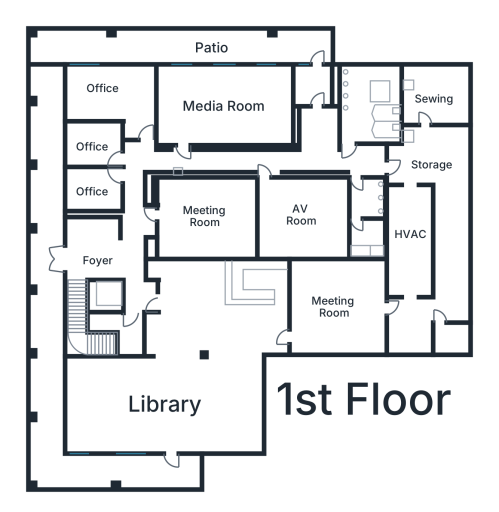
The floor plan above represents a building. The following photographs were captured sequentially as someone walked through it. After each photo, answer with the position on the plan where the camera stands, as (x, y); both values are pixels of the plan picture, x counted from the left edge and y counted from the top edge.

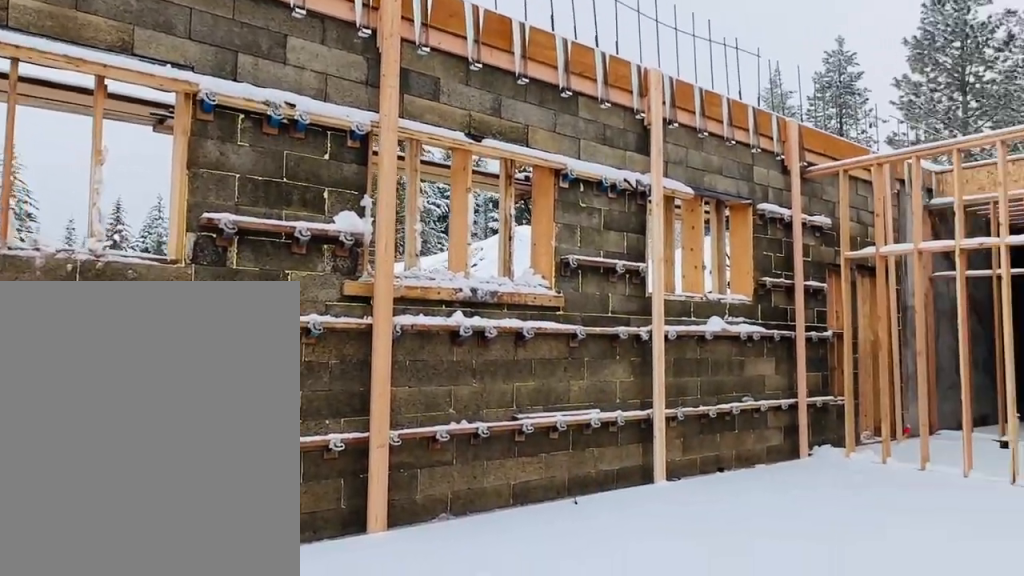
(189, 120)
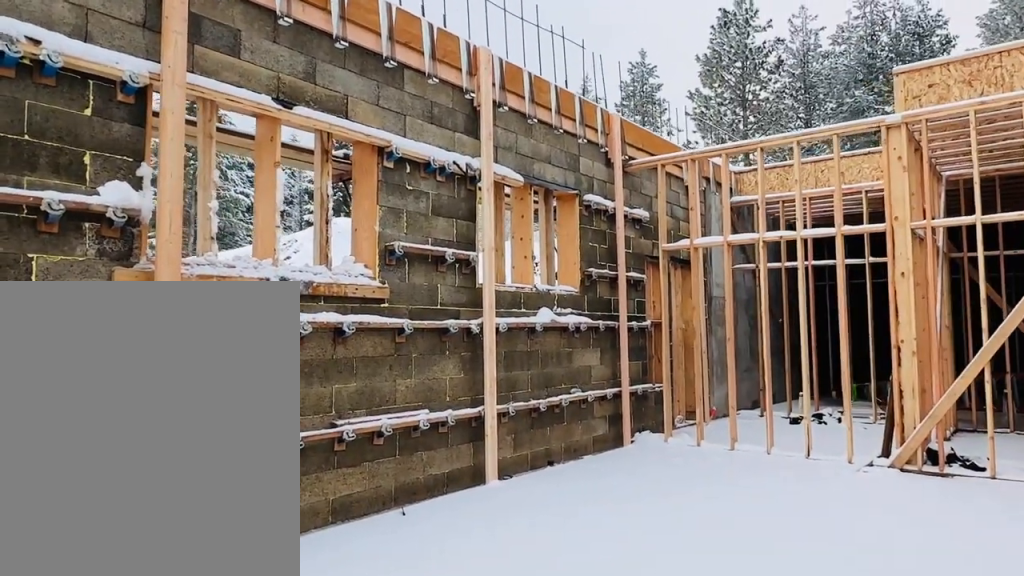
(194, 107)
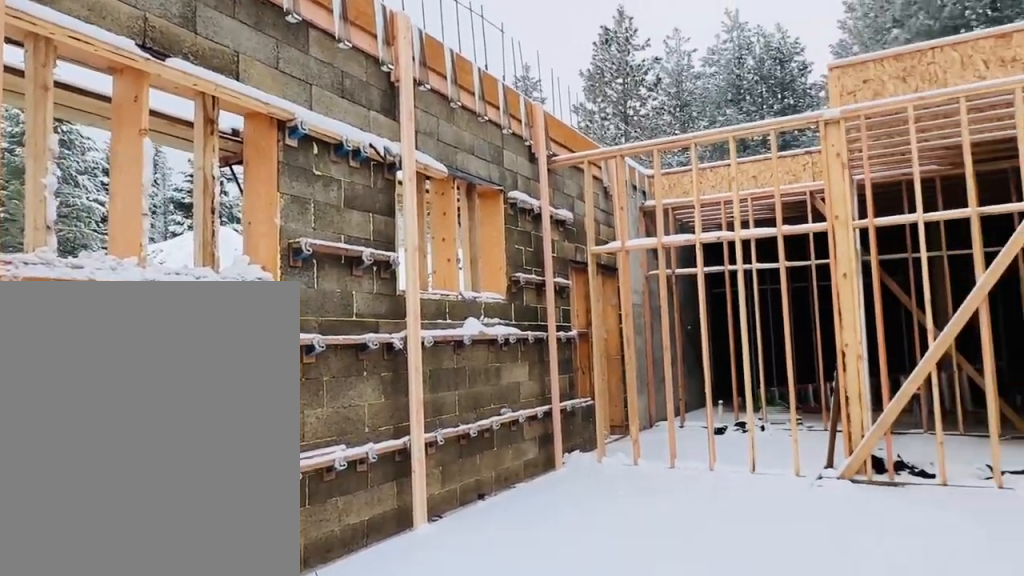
(194, 104)
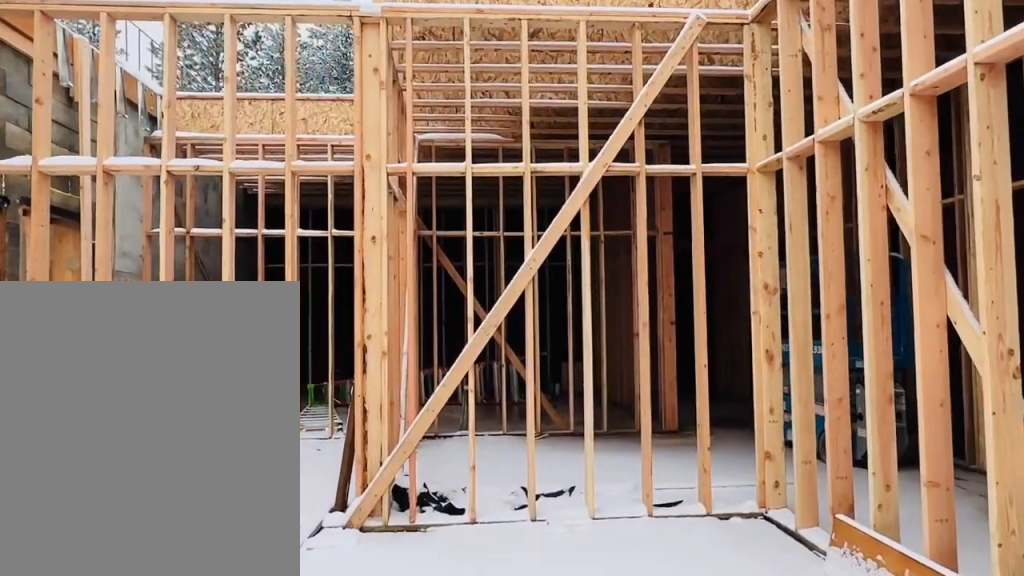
(243, 103)
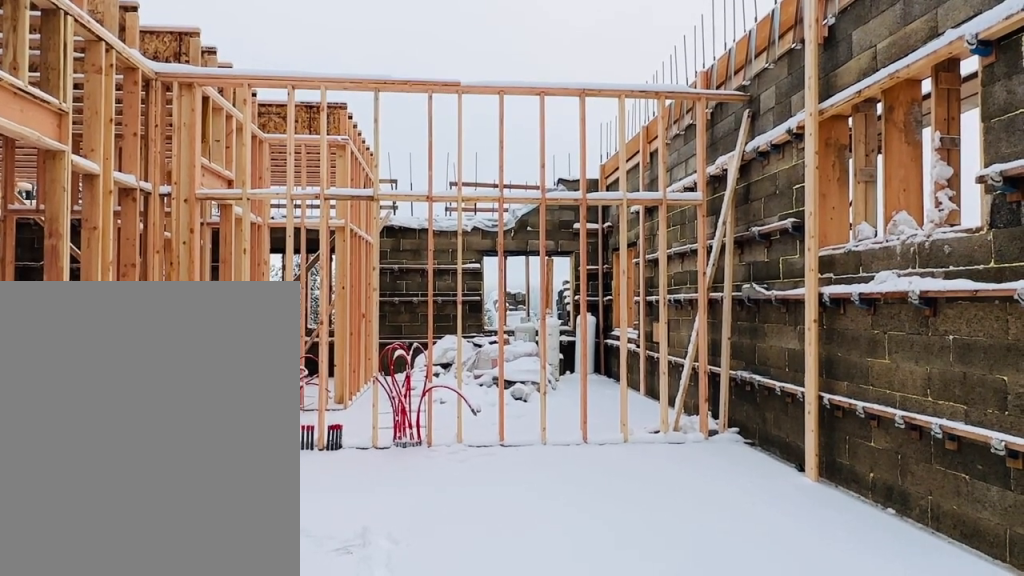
(278, 103)
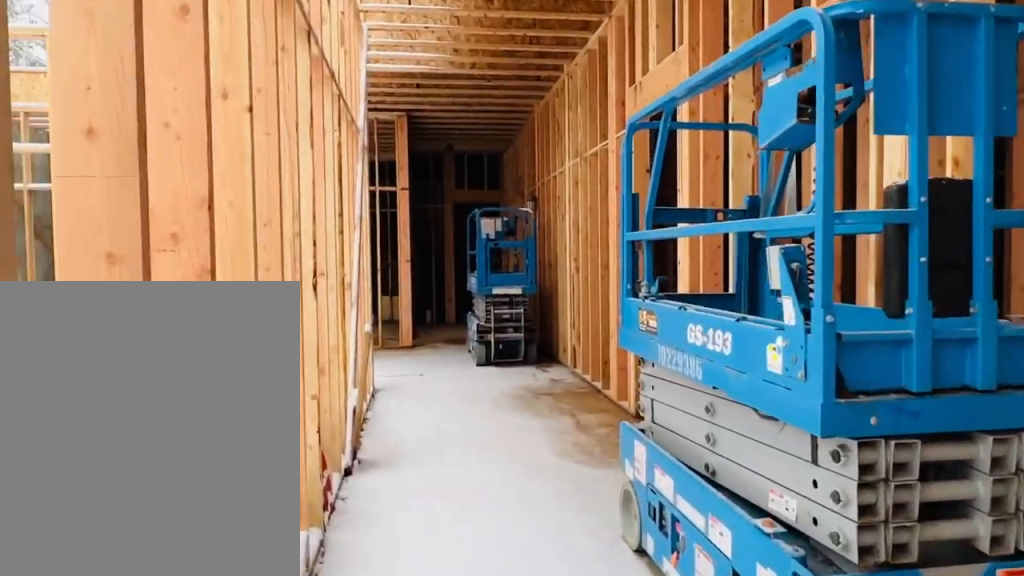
(182, 147)
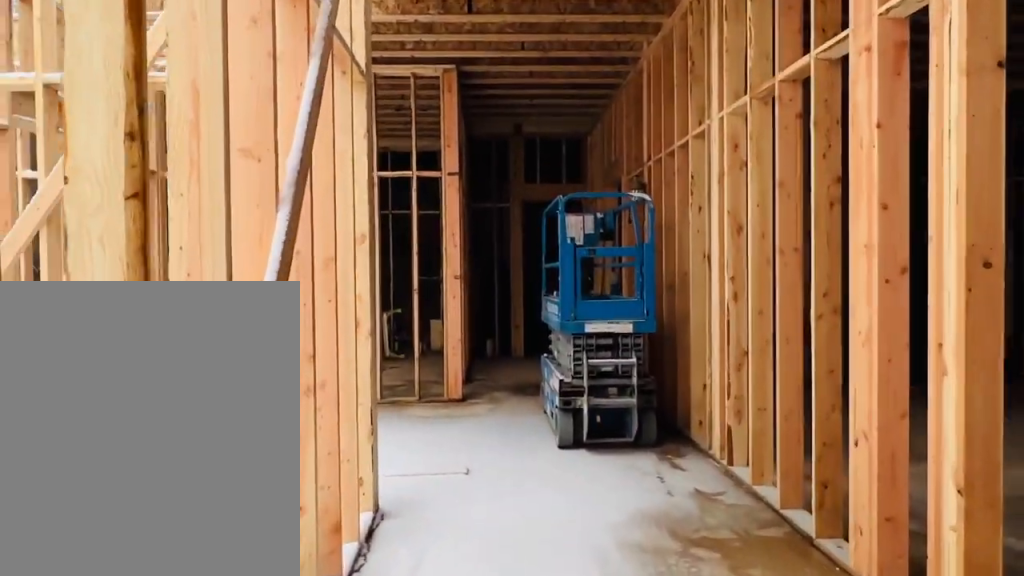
(228, 148)
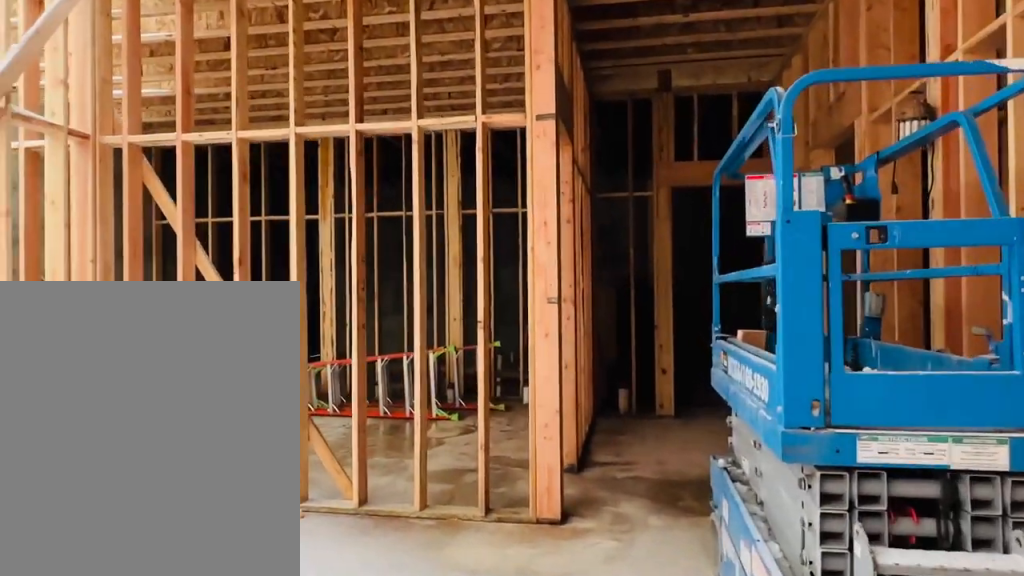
(298, 148)
